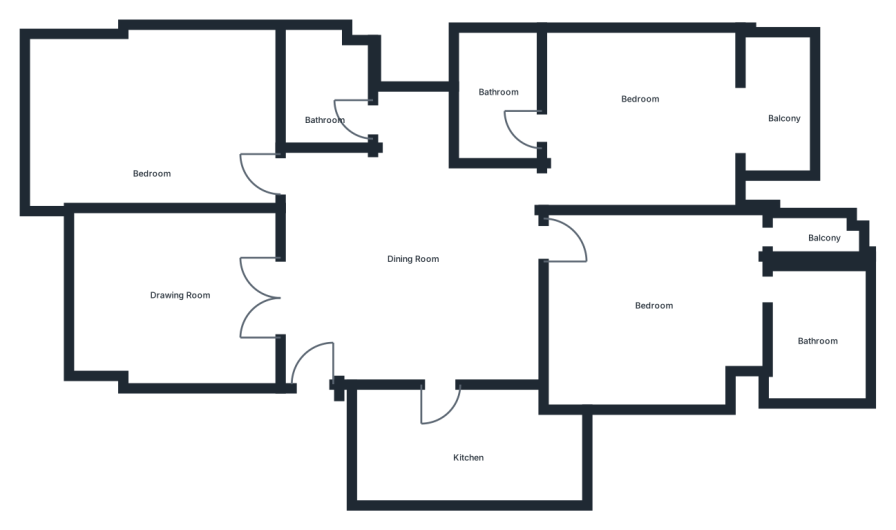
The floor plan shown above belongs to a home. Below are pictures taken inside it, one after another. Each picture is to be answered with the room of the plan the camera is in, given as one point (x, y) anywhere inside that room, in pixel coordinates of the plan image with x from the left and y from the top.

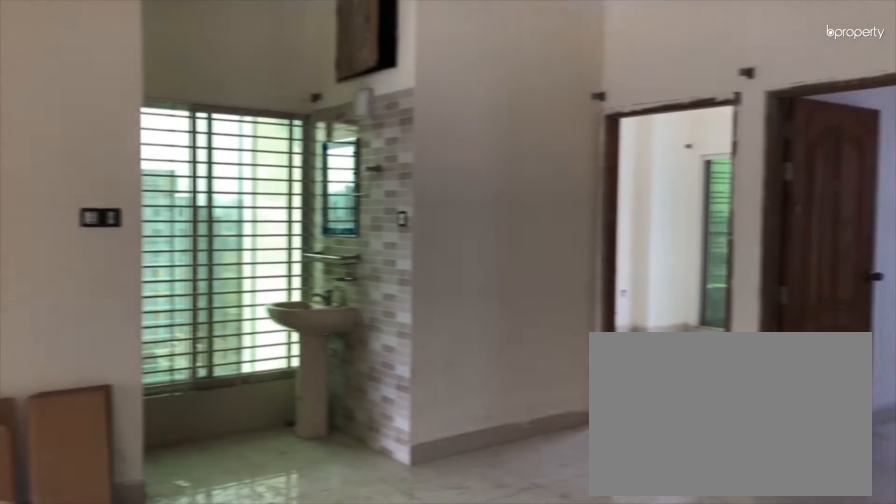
(395, 277)
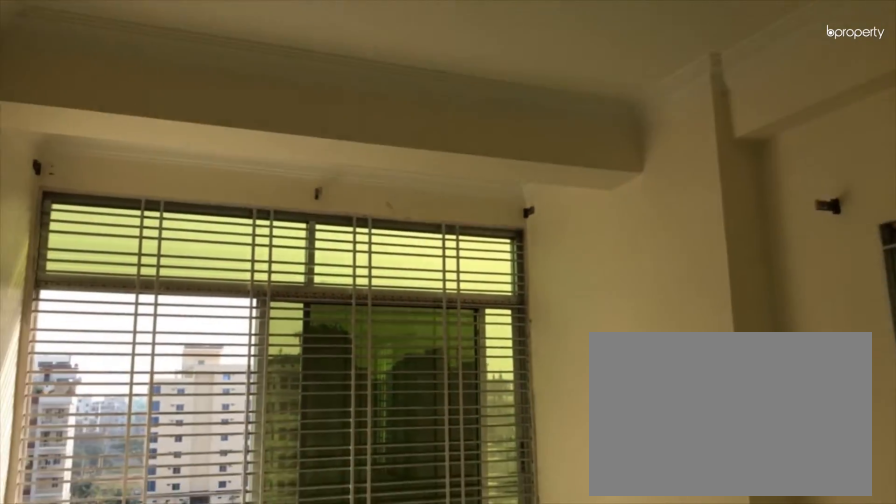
(151, 131)
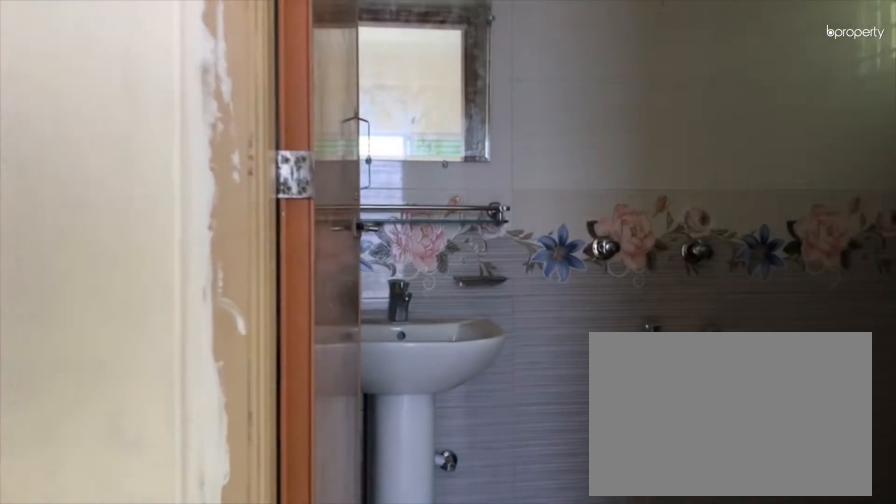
(503, 99)
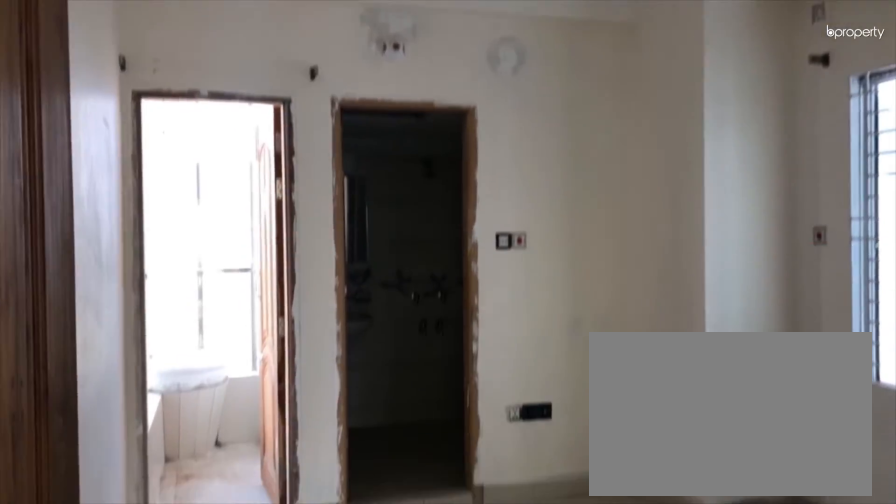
(668, 314)
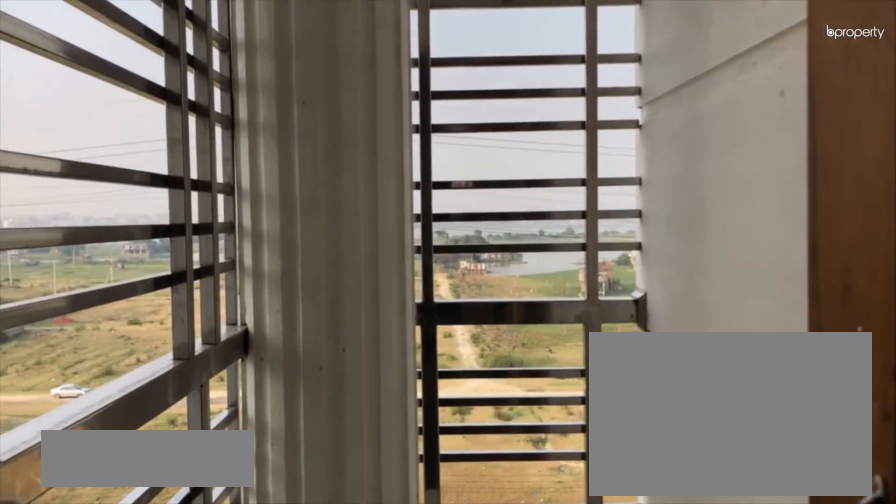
(824, 234)
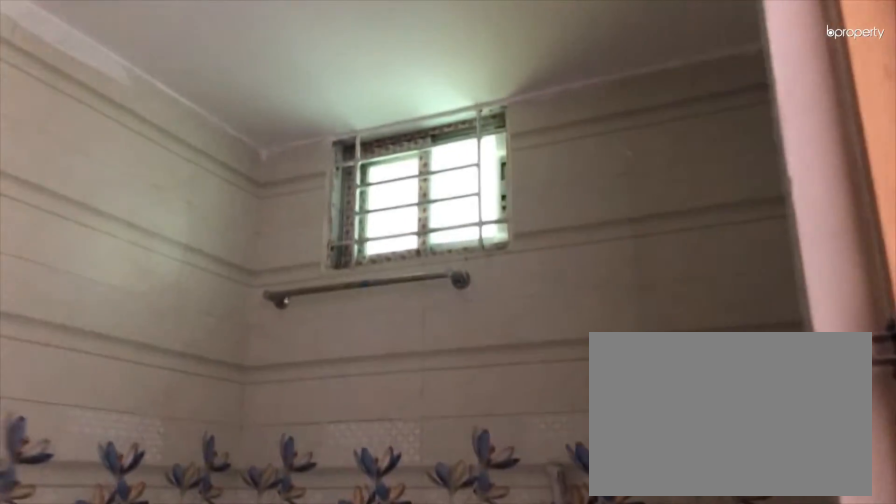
(831, 344)
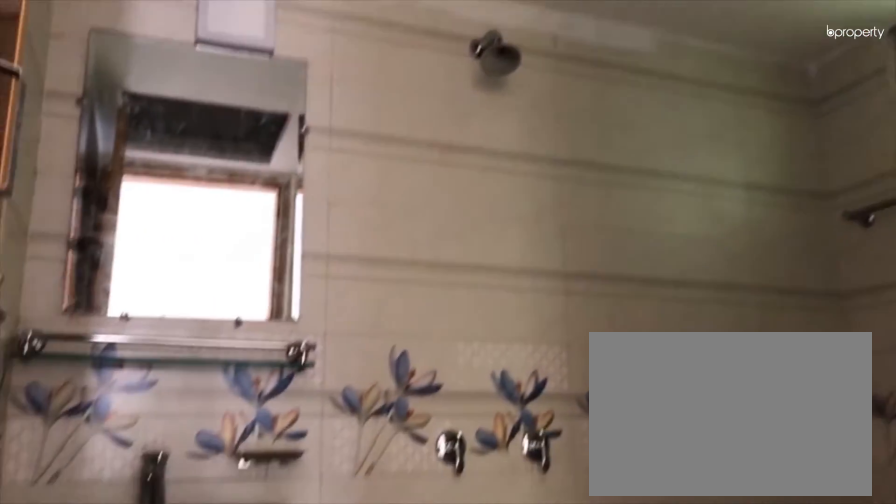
(831, 344)
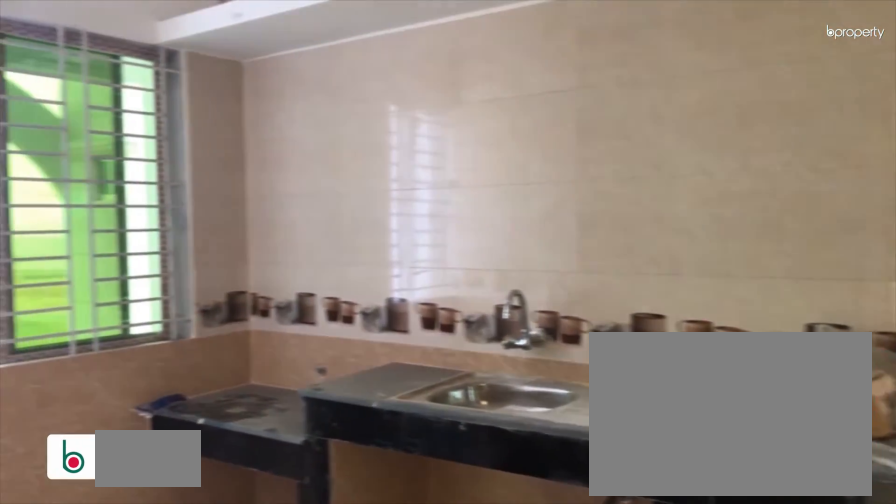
(449, 438)
